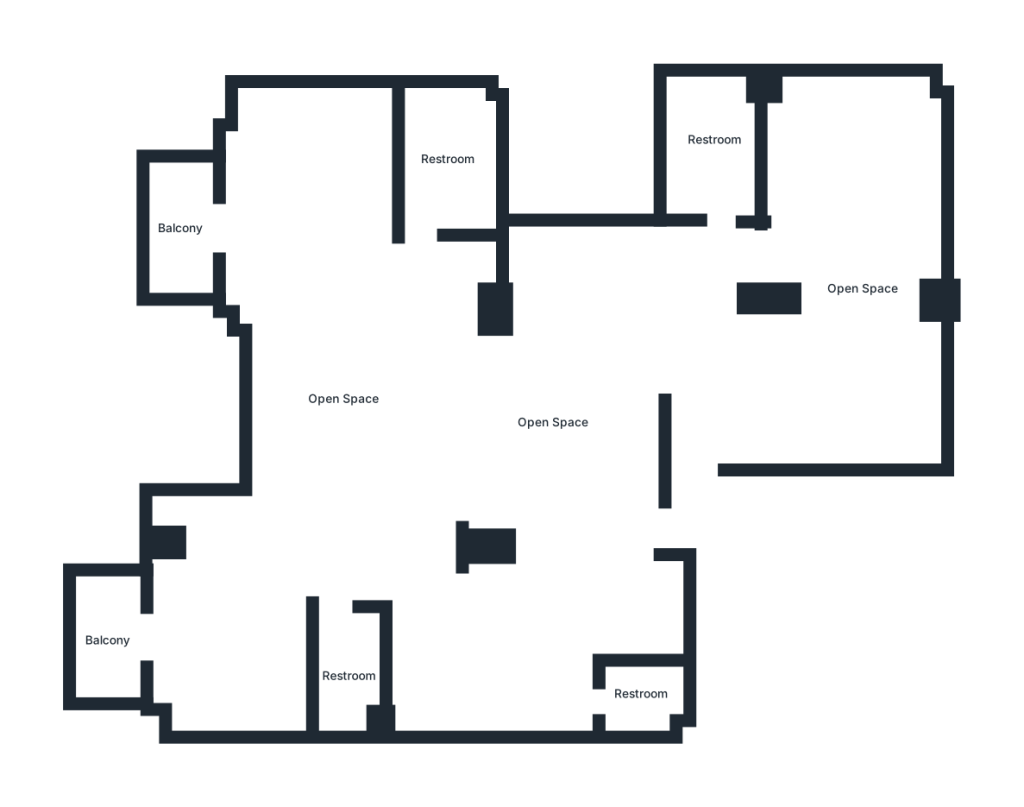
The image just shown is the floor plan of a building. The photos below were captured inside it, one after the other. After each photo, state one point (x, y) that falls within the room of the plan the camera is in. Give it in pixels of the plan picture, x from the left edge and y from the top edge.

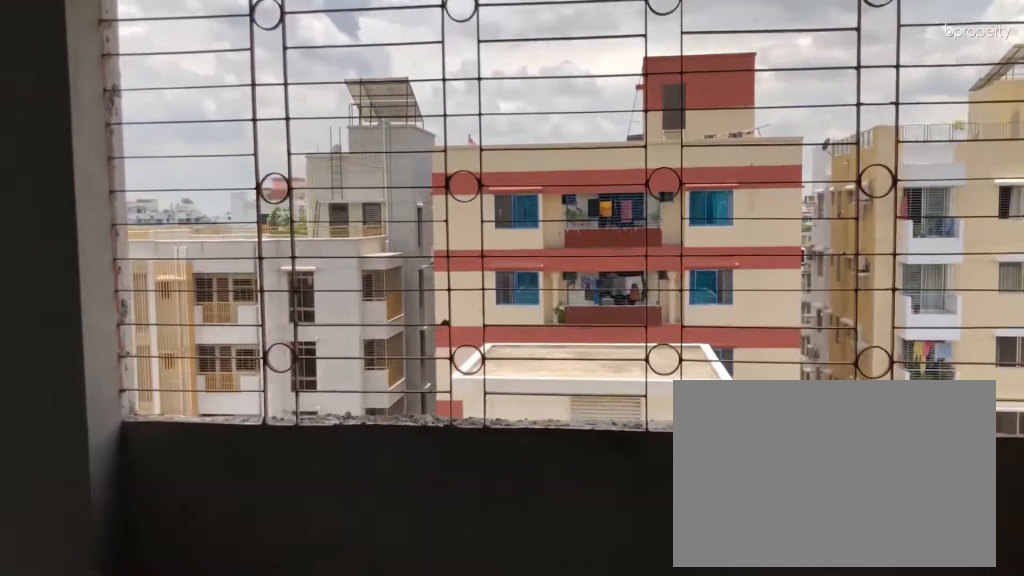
(867, 378)
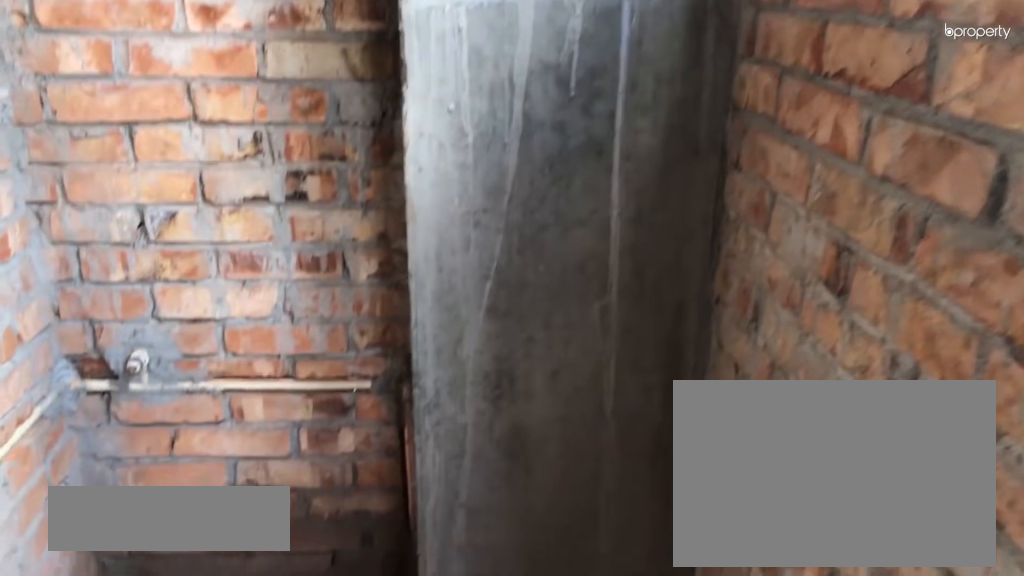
(640, 697)
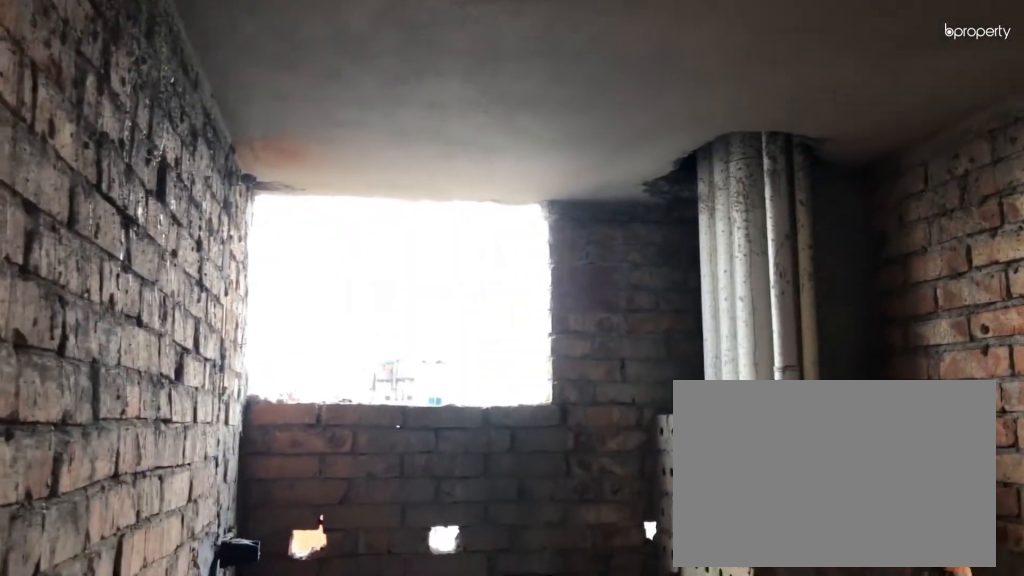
(449, 166)
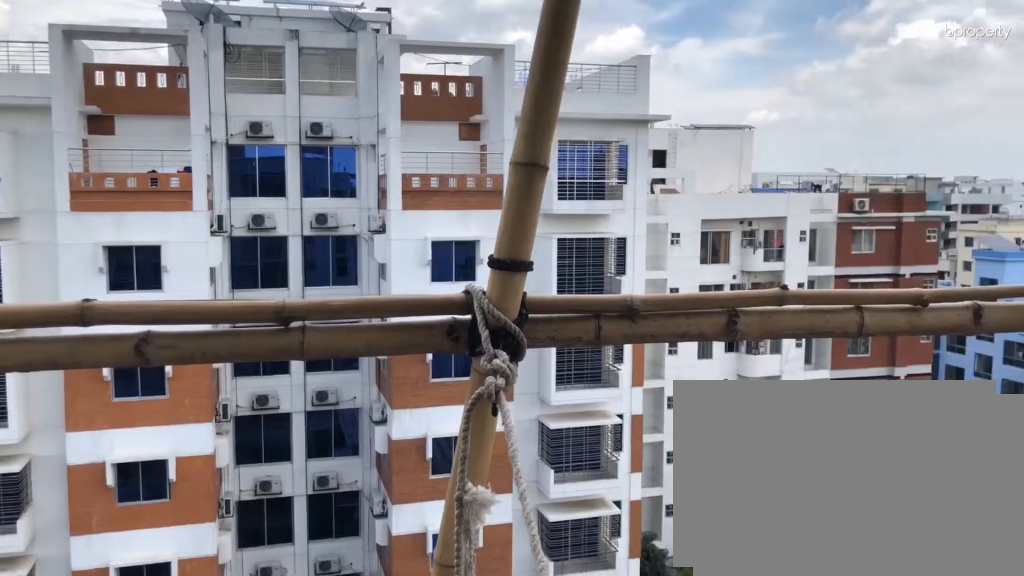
(180, 230)
